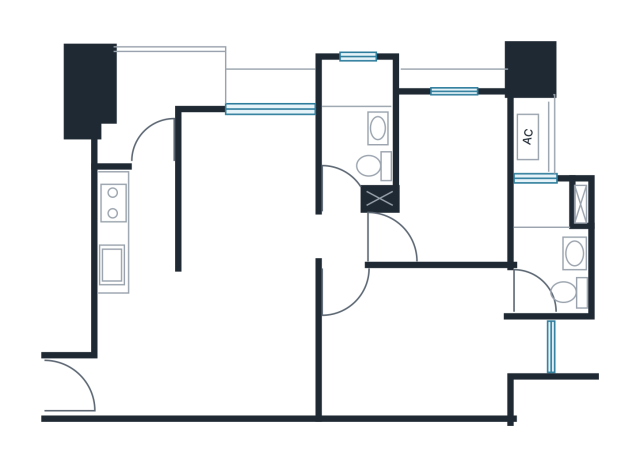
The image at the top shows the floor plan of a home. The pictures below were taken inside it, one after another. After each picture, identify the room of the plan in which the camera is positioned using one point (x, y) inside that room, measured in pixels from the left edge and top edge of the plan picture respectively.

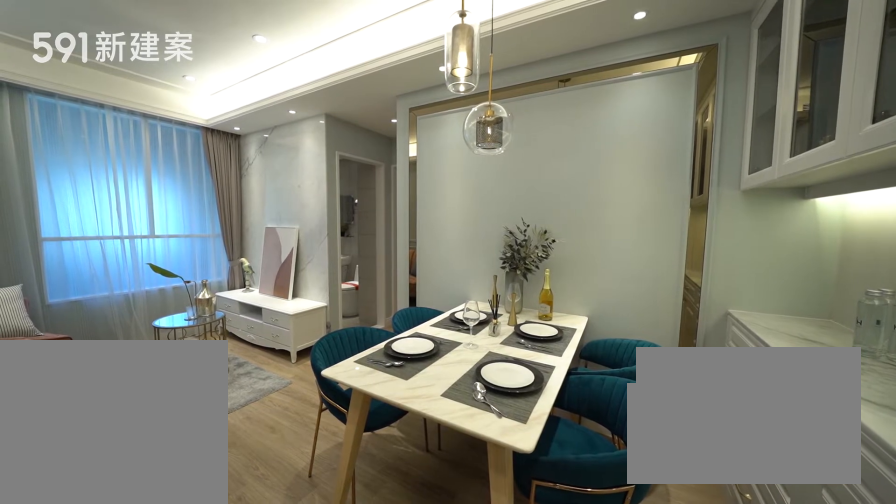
(247, 342)
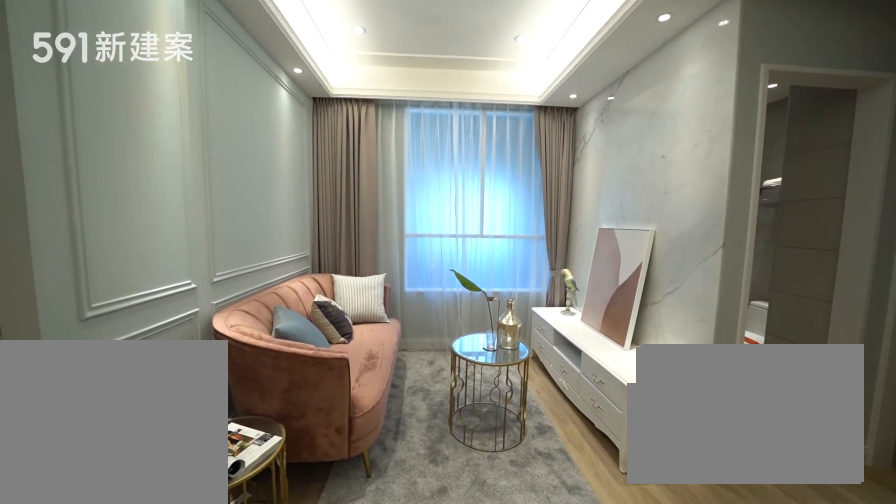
(246, 181)
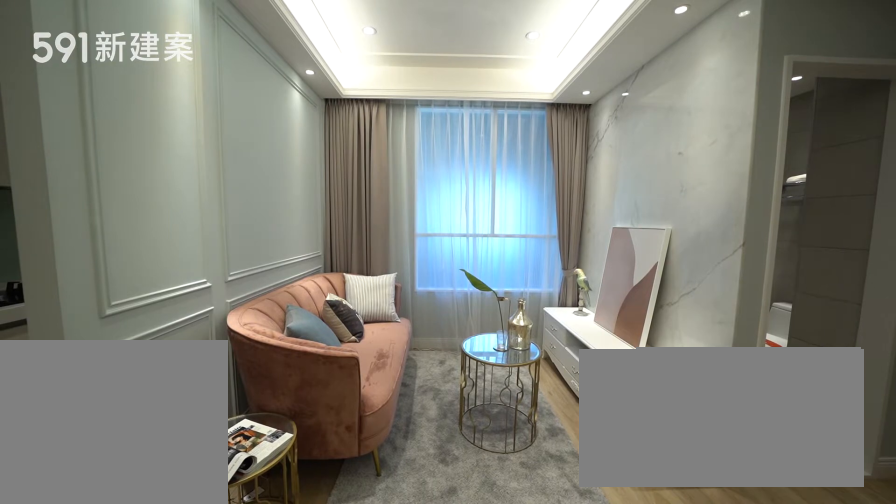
(246, 181)
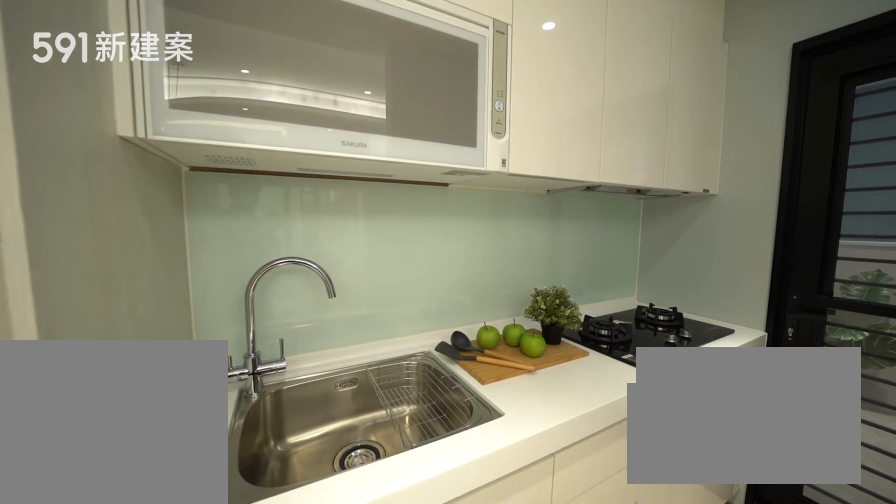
(136, 244)
